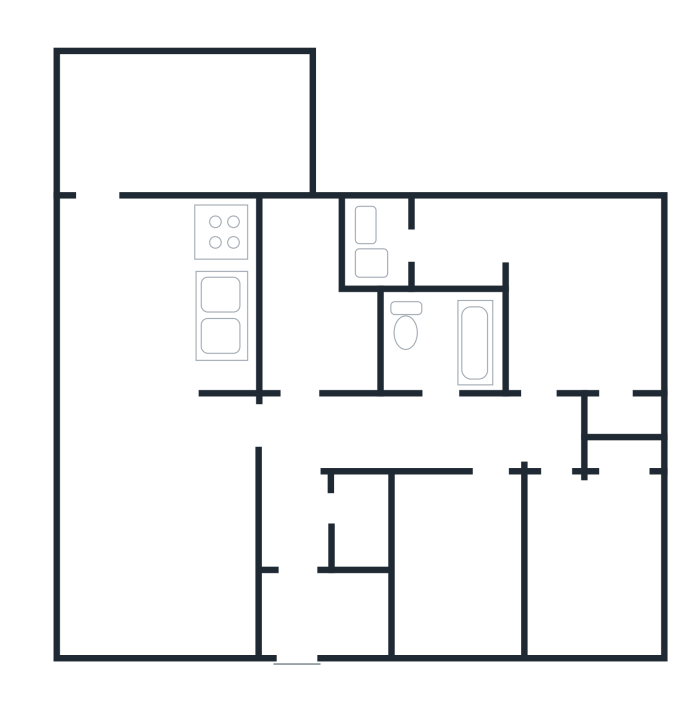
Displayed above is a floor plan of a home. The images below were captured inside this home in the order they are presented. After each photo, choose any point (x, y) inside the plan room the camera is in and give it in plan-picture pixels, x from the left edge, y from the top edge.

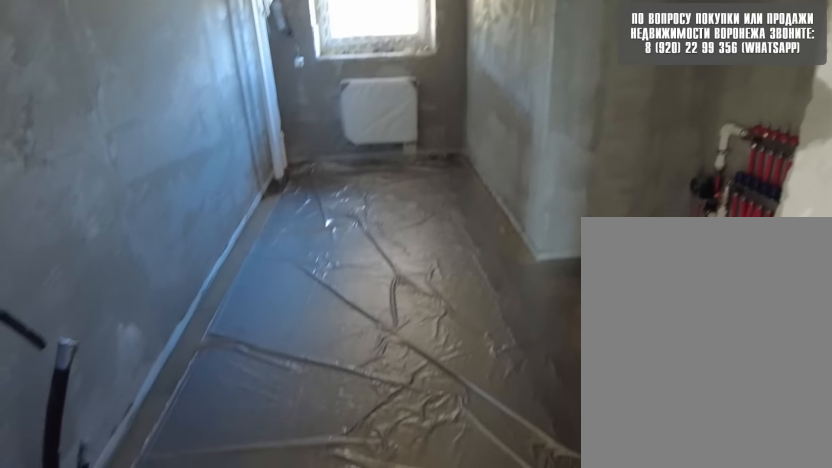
(321, 366)
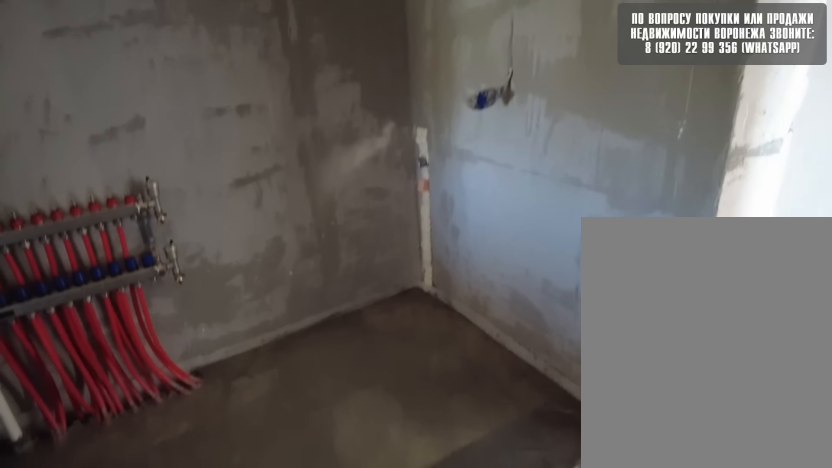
(326, 344)
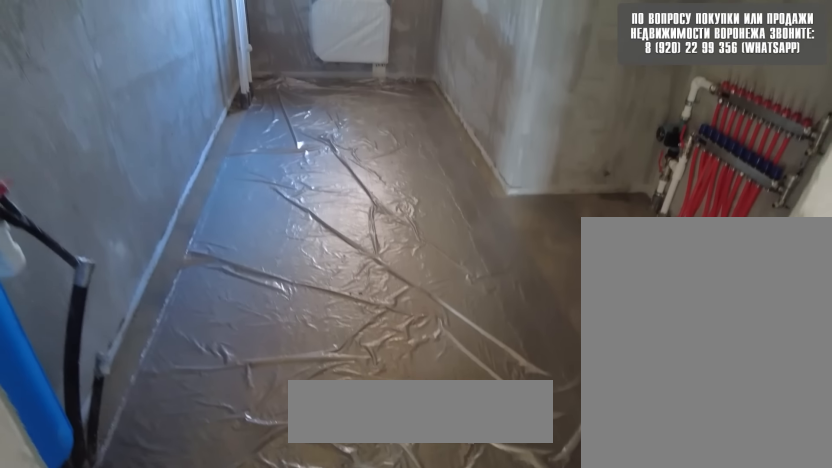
(325, 352)
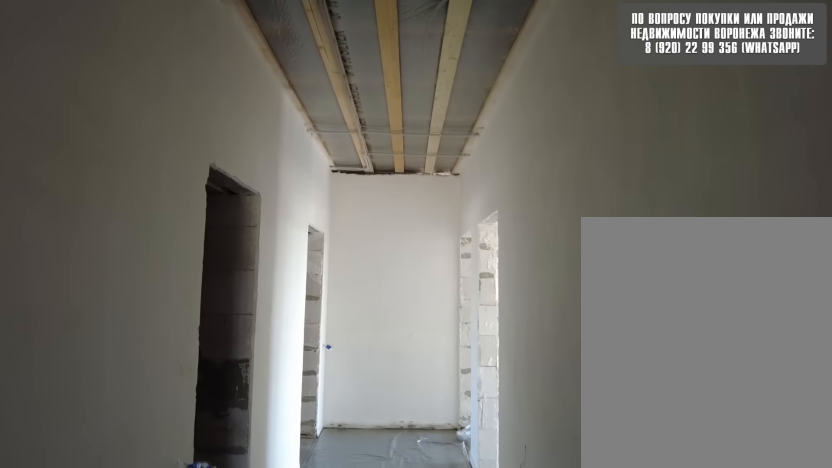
(309, 453)
